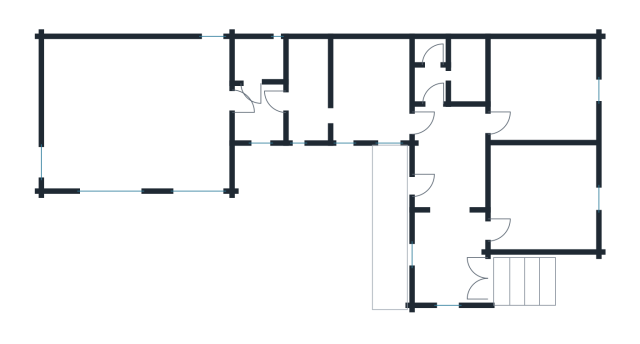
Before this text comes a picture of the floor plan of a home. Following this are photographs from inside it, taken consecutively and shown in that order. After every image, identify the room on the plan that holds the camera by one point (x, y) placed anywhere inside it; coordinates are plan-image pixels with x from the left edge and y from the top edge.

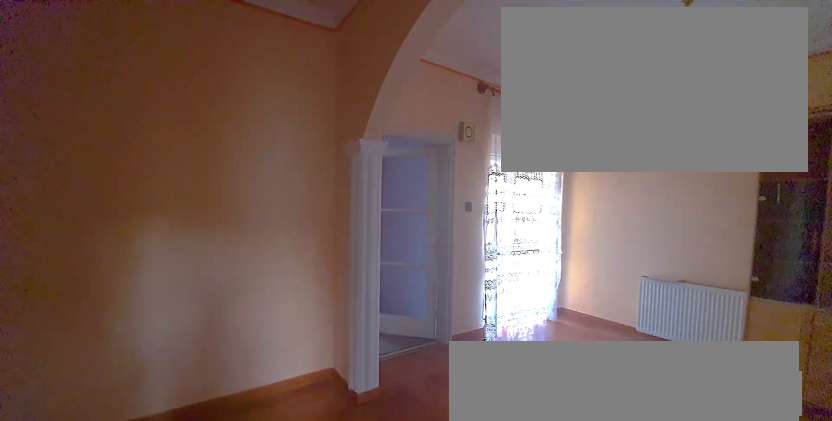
(450, 213)
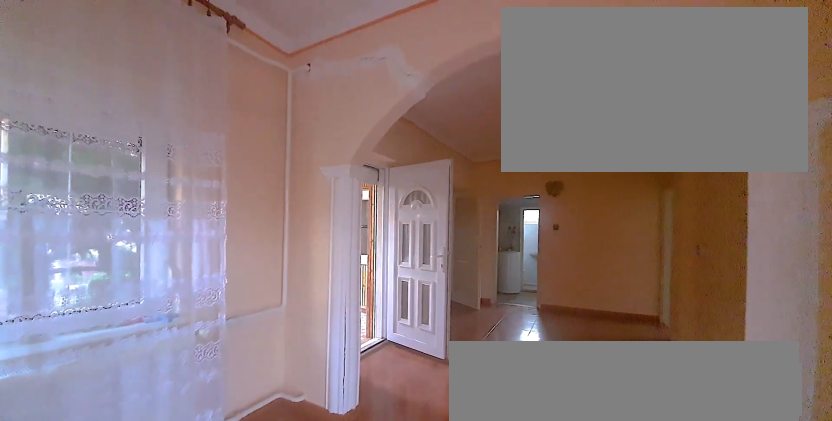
(450, 213)
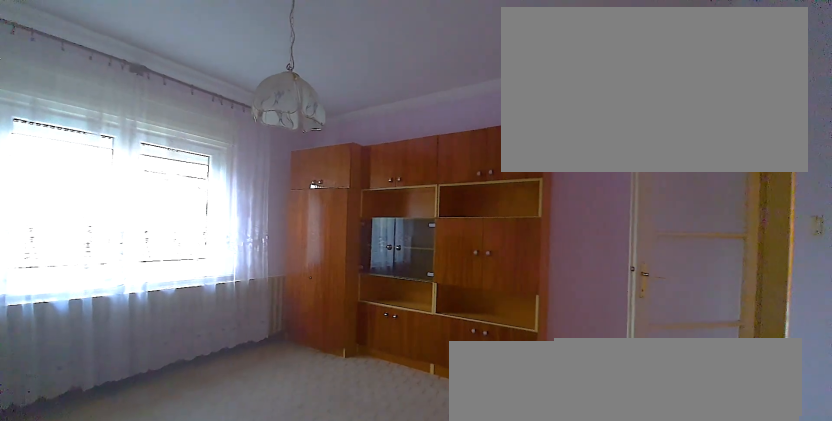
(542, 200)
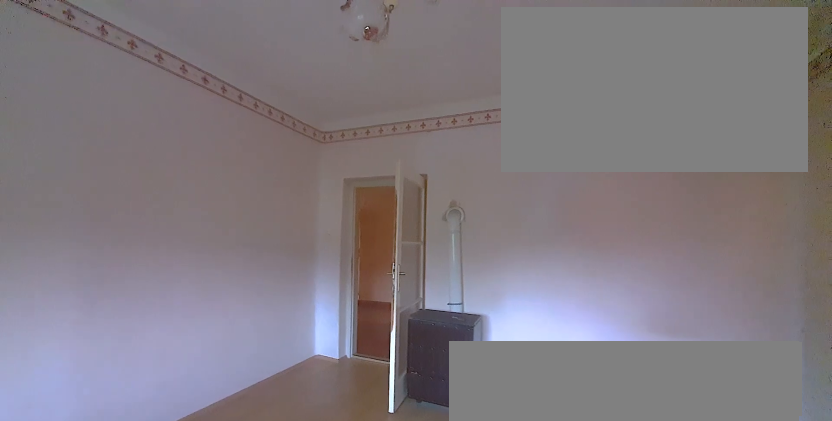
(542, 96)
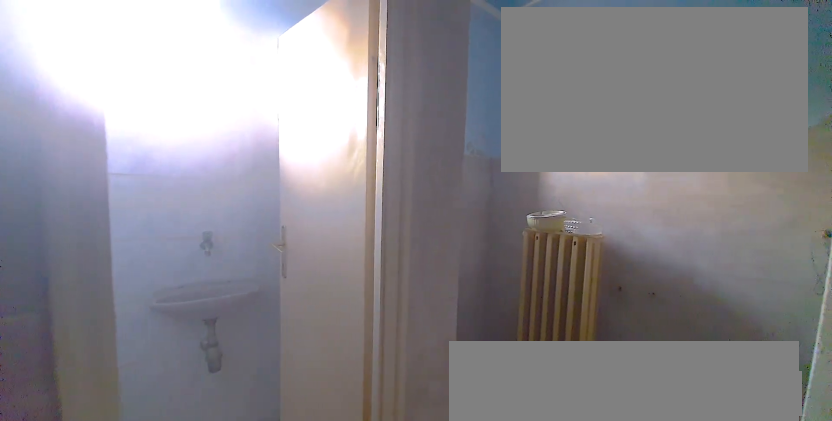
(446, 74)
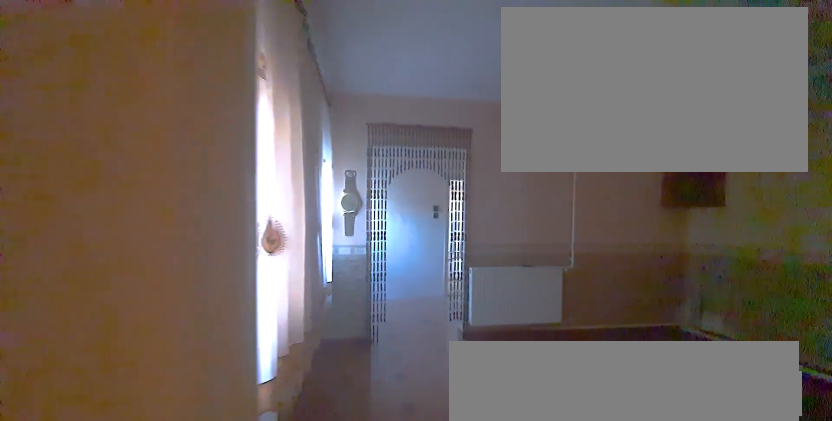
(371, 90)
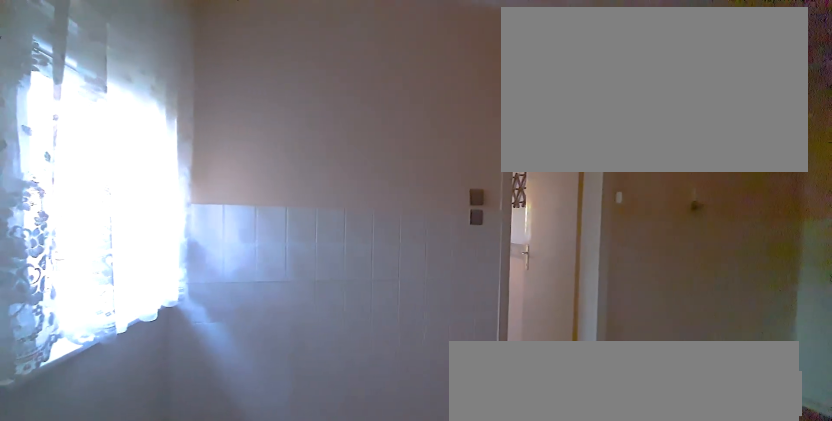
(307, 90)
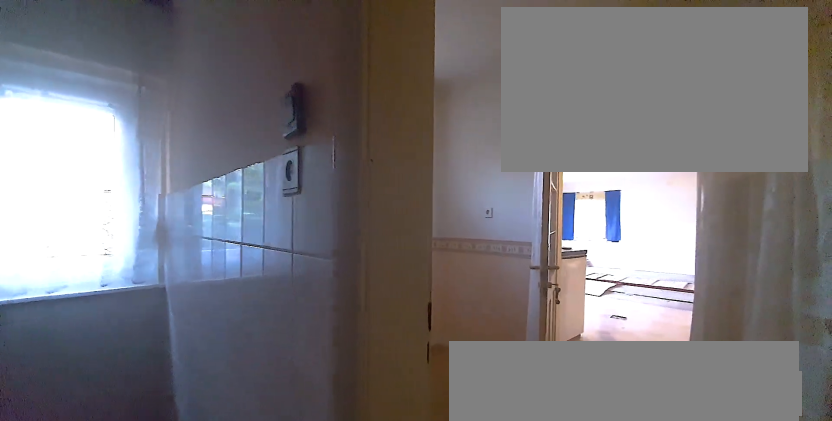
(307, 90)
